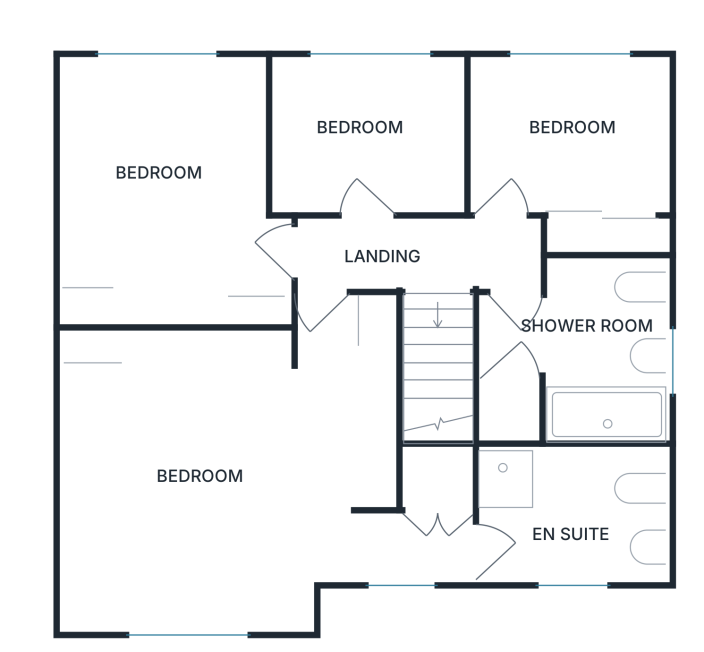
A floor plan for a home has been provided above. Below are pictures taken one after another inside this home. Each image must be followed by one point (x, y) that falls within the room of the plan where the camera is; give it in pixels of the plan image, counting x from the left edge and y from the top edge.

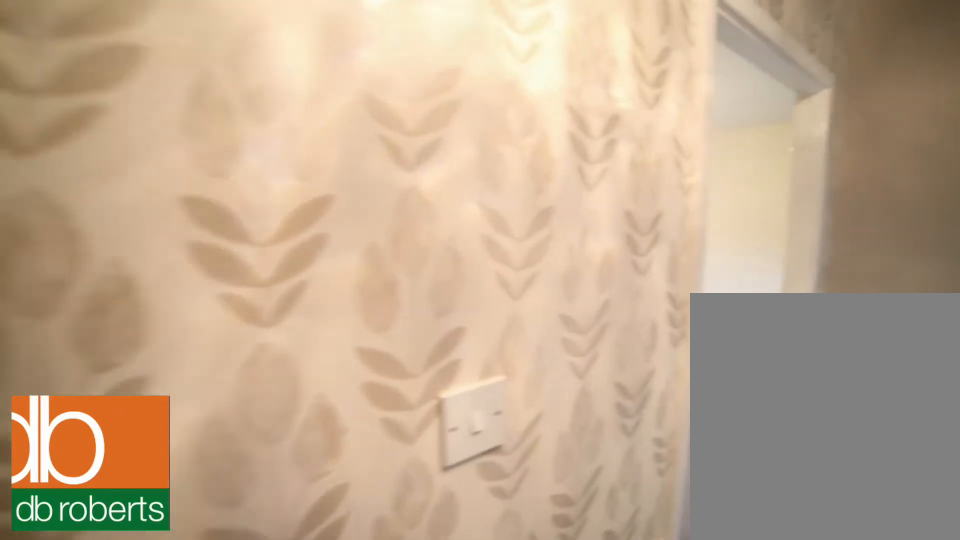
(453, 252)
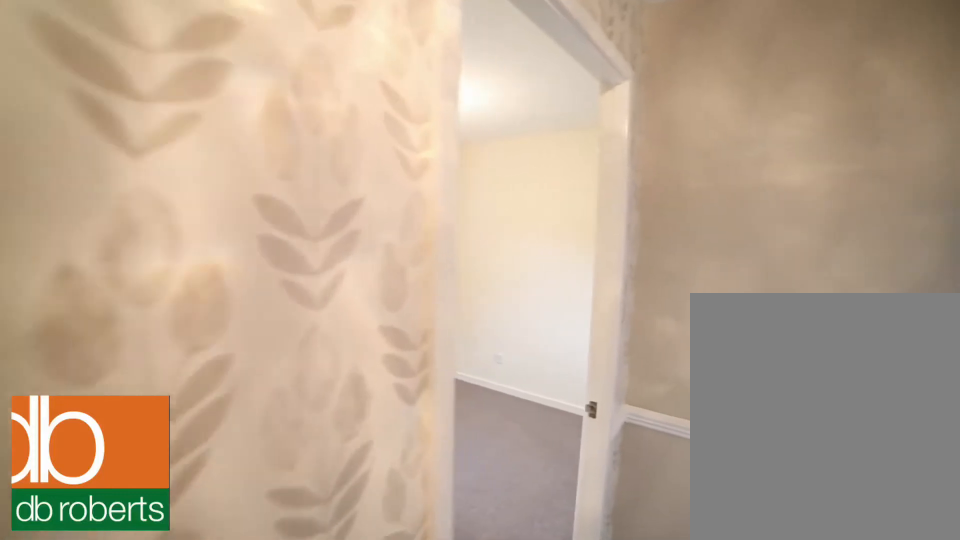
(453, 252)
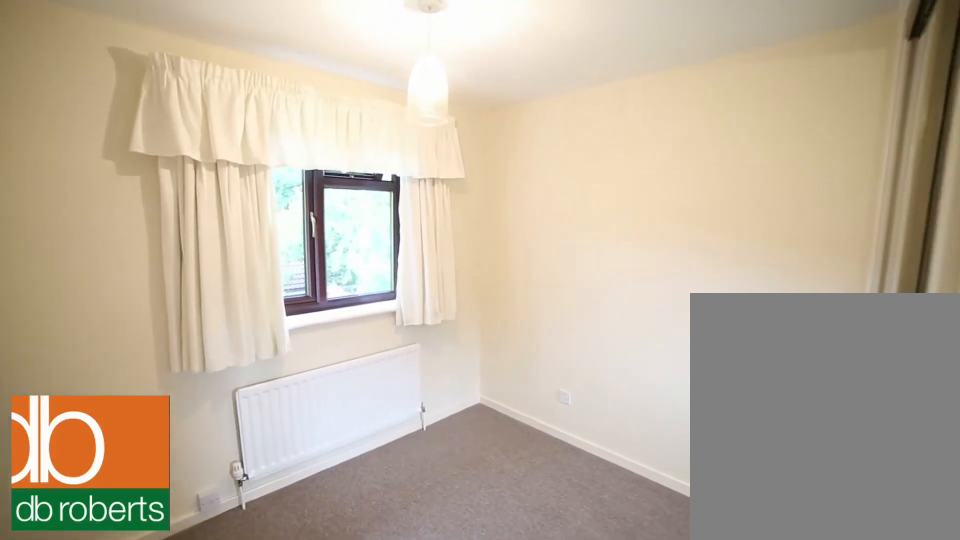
(577, 147)
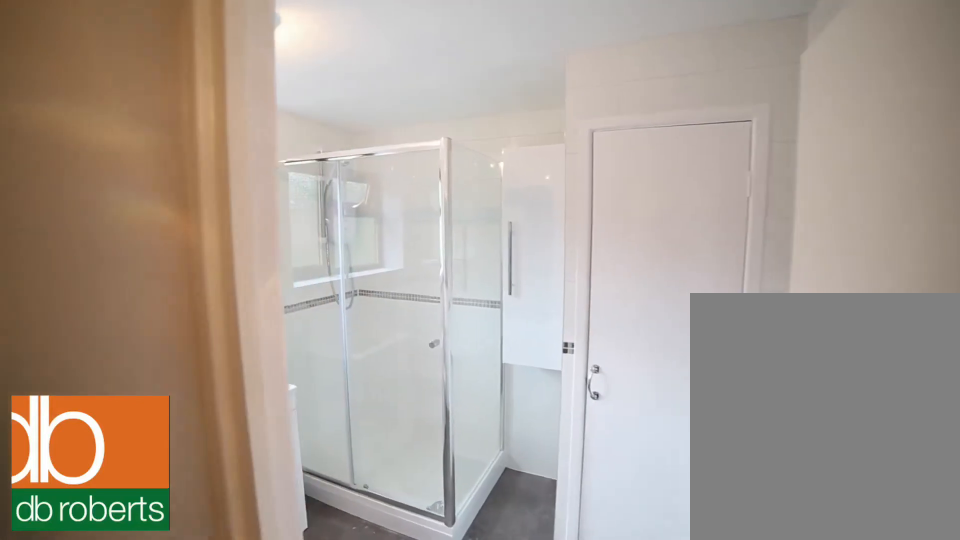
(580, 353)
